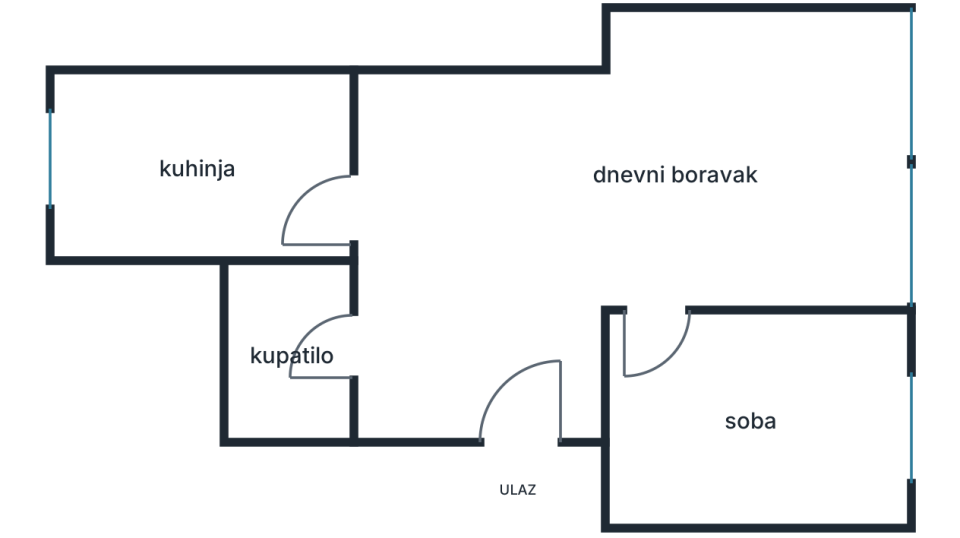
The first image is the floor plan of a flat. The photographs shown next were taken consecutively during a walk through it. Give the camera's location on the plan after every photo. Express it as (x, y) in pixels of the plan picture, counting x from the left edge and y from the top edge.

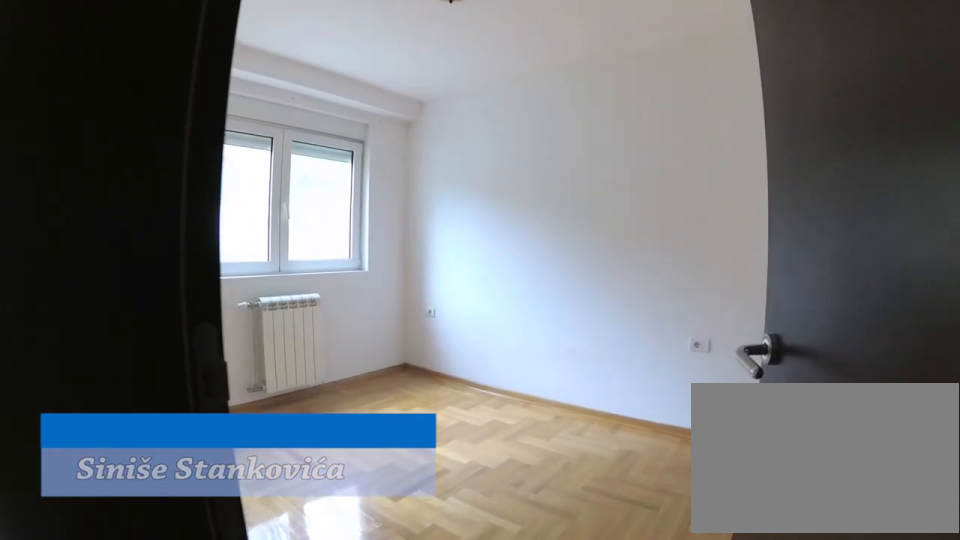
(650, 279)
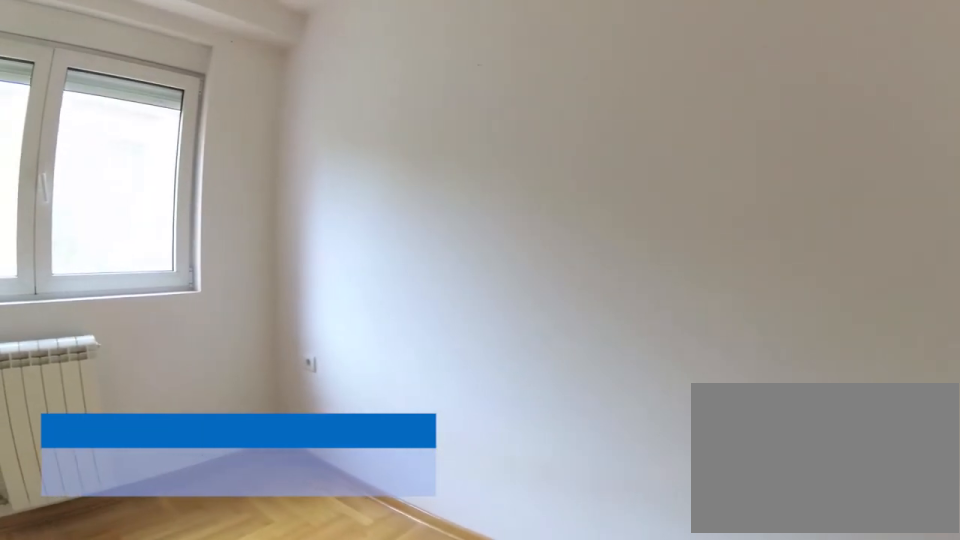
(660, 375)
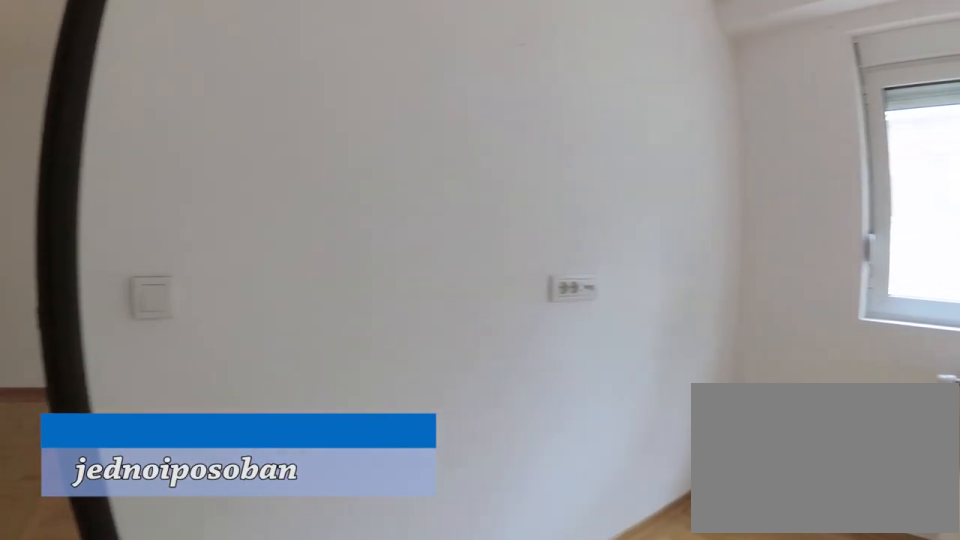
(650, 412)
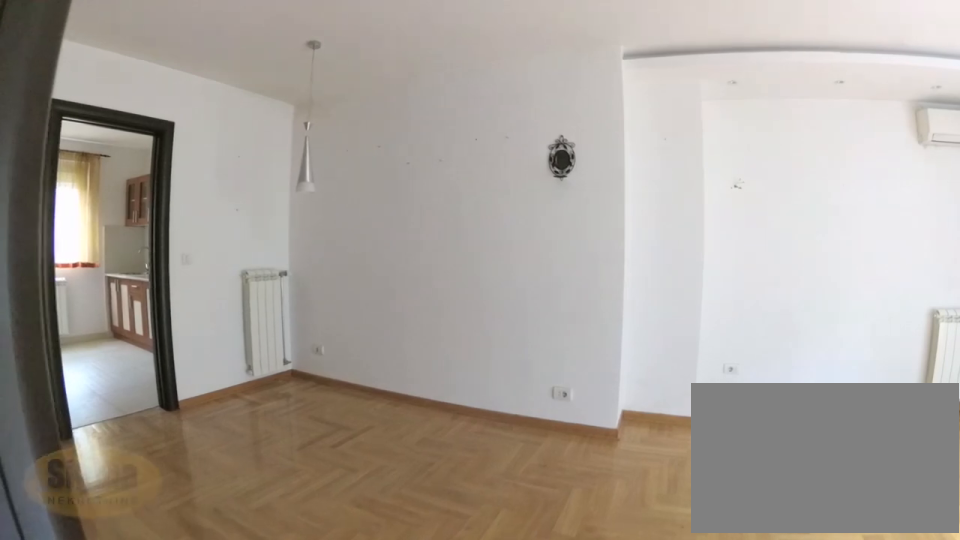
(665, 335)
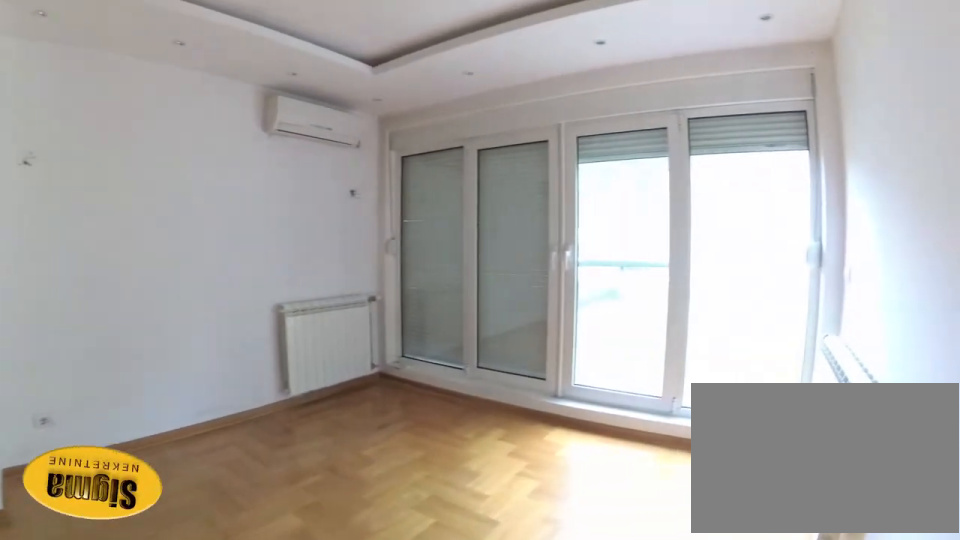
(657, 279)
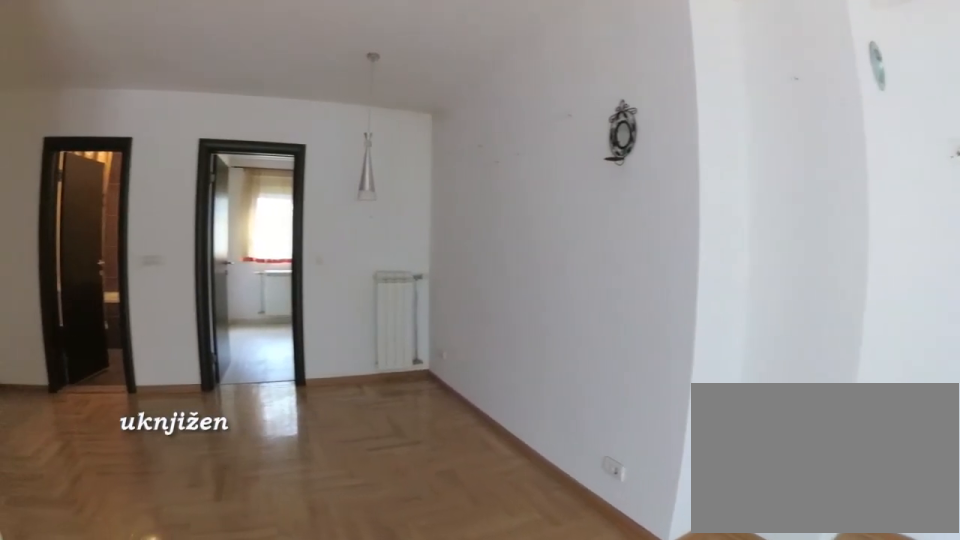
(770, 272)
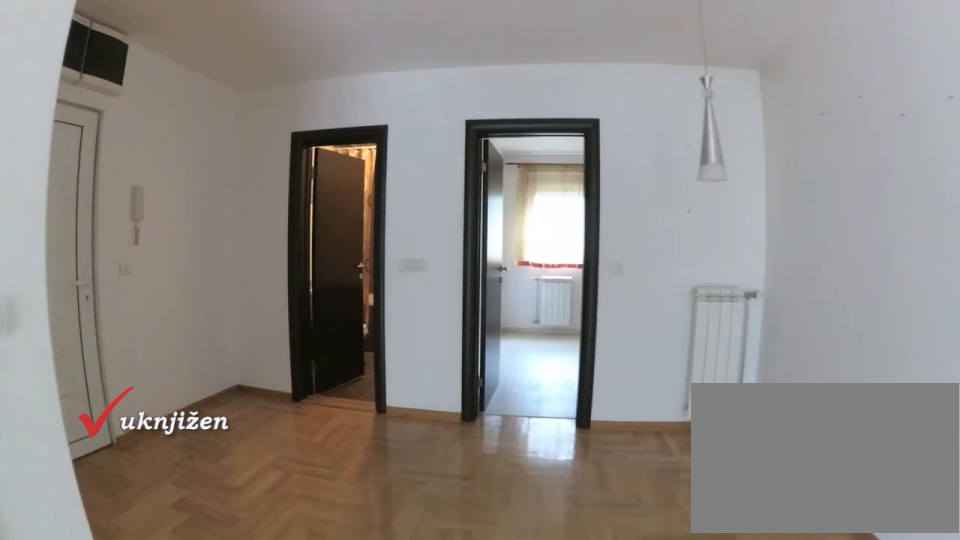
(670, 248)
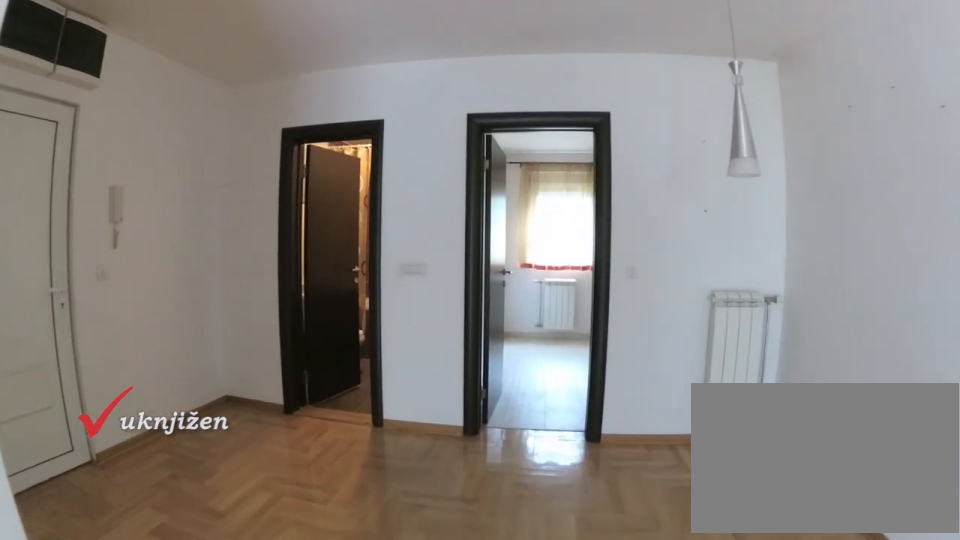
(650, 245)
